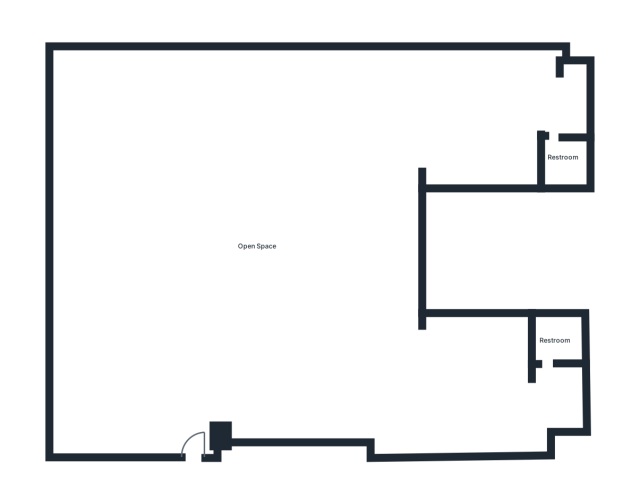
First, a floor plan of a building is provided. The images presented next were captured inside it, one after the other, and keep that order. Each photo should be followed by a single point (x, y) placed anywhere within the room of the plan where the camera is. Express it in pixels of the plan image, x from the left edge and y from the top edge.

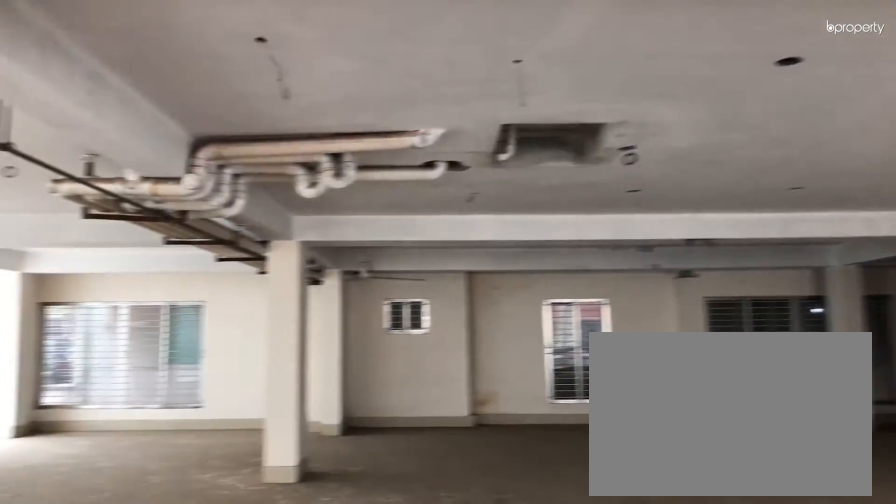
(259, 246)
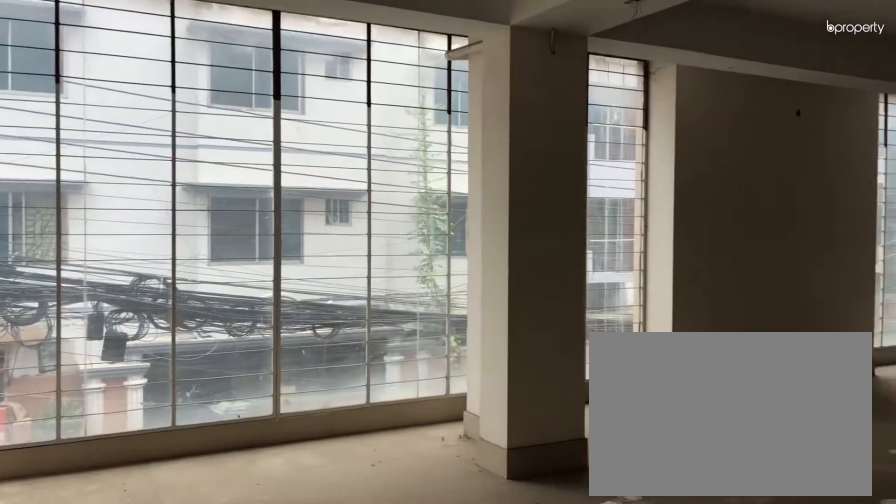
(259, 246)
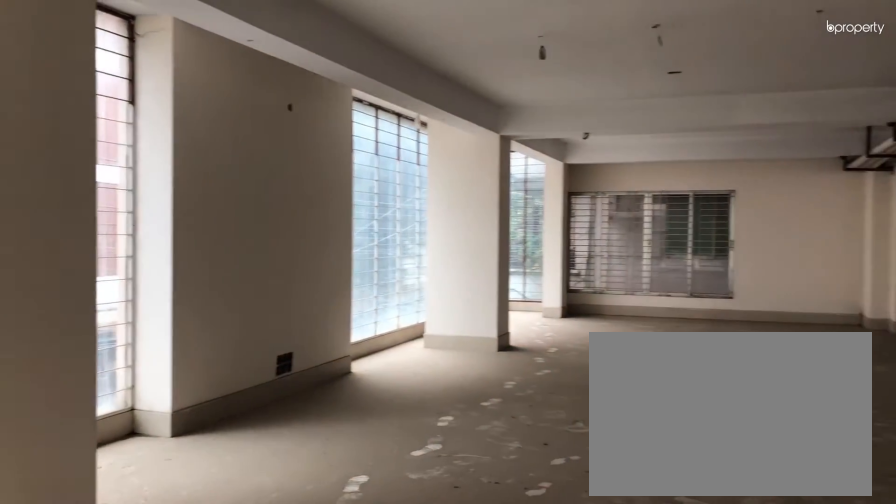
(259, 246)
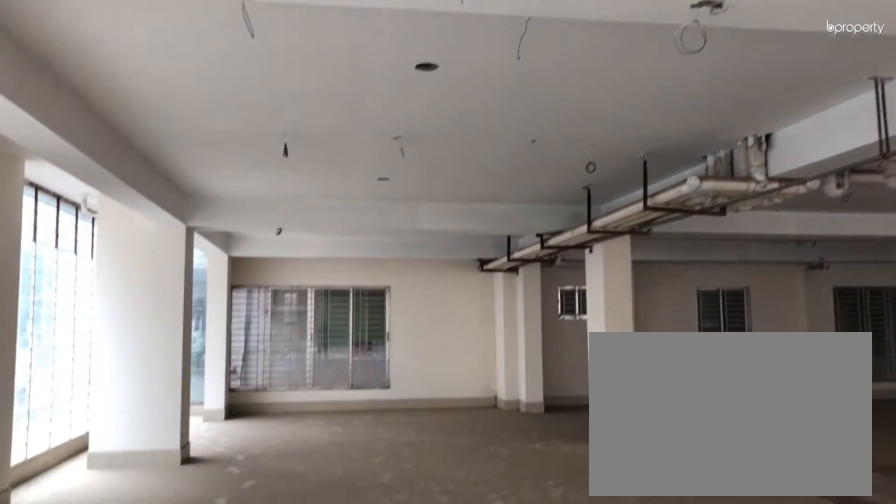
(259, 246)
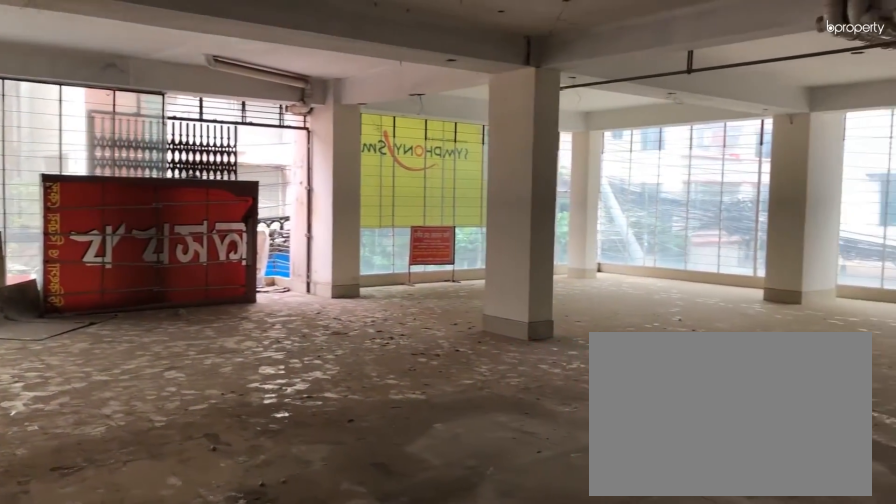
(259, 246)
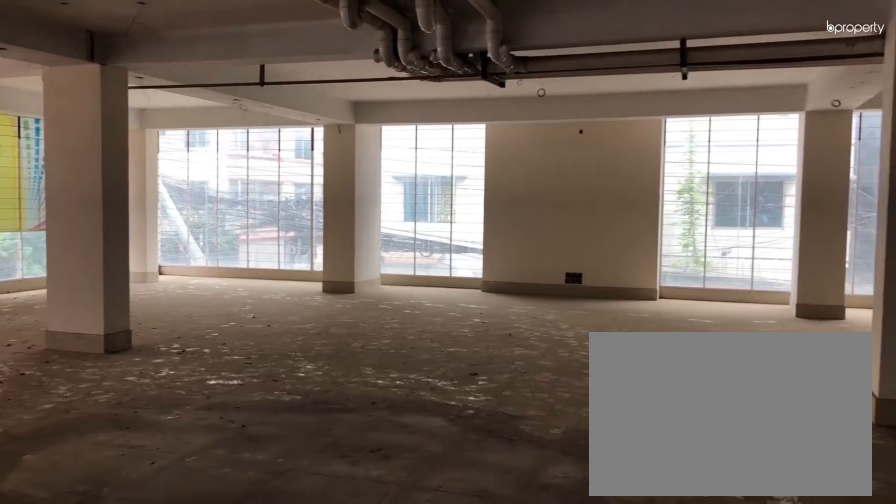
(259, 246)
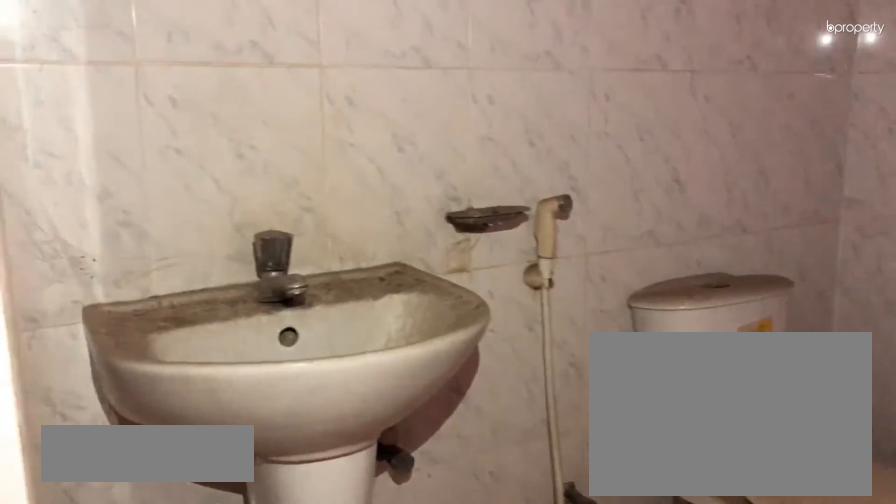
(565, 158)
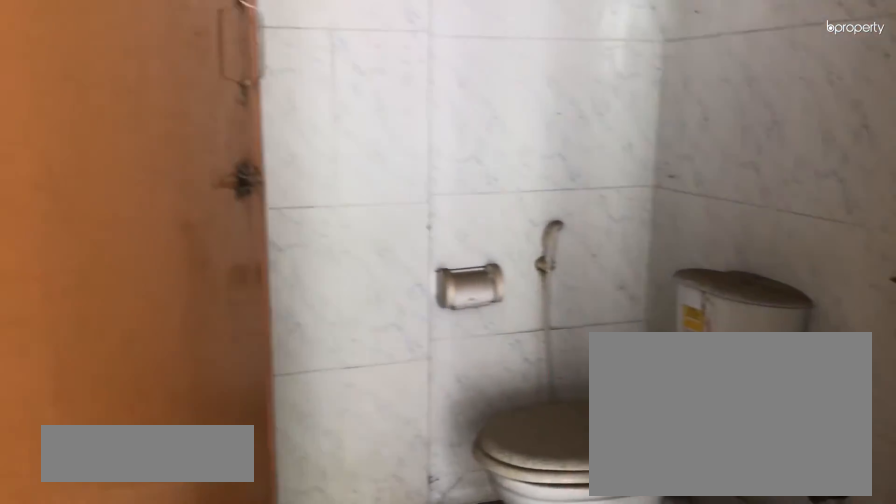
(554, 342)
